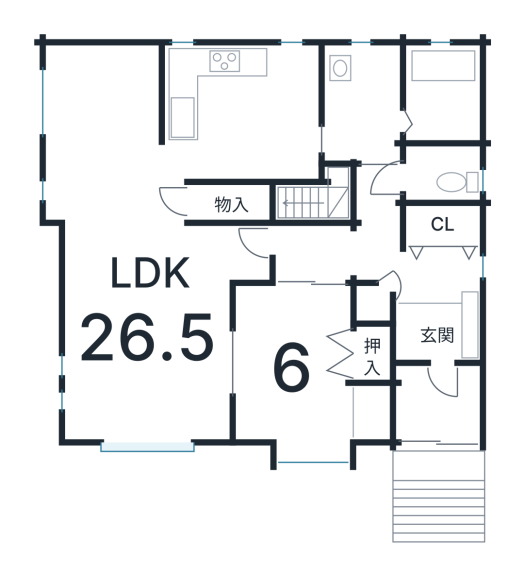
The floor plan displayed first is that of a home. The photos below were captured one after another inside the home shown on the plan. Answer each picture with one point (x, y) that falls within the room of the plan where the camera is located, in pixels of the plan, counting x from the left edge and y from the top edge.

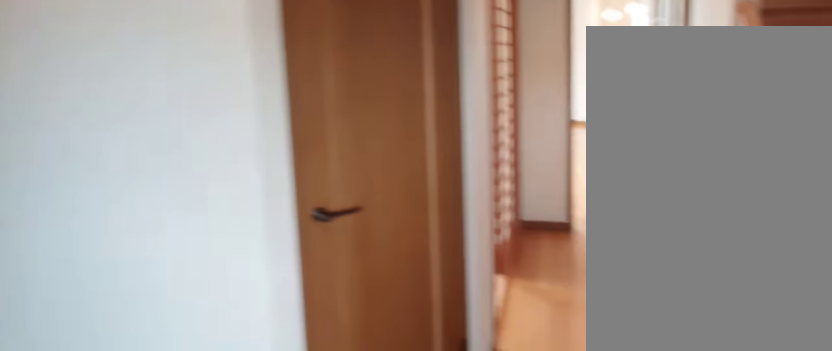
(430, 320)
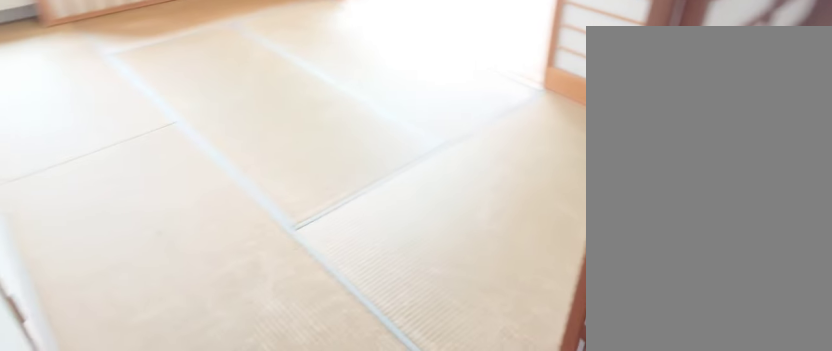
(287, 371)
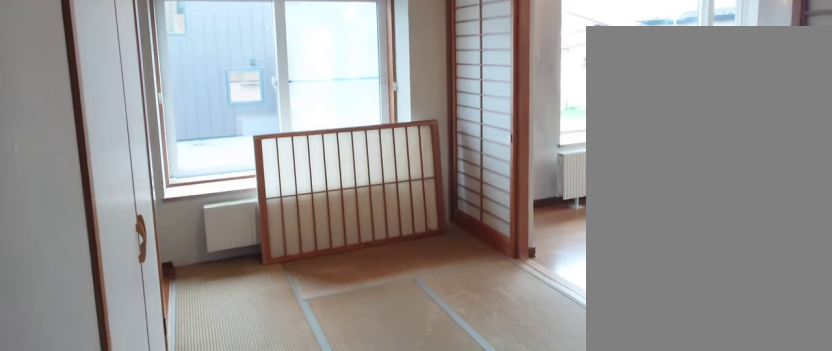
(287, 371)
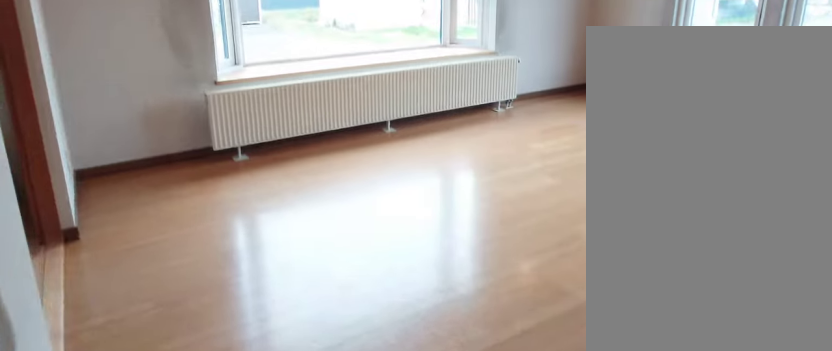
(132, 326)
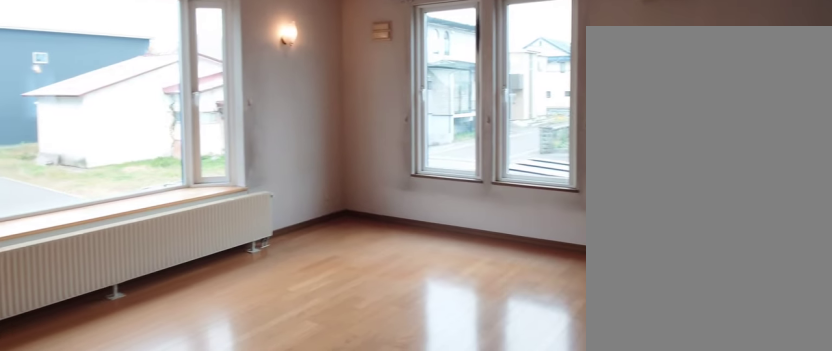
(132, 326)
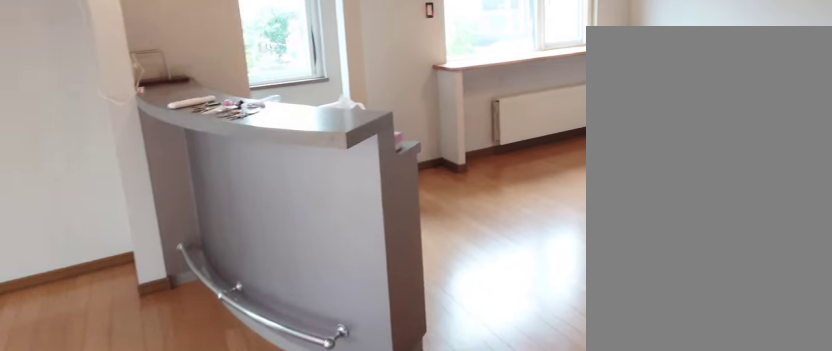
(88, 129)
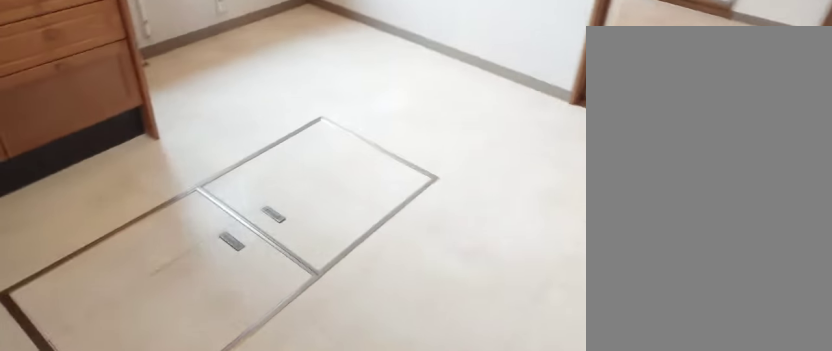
(241, 118)
